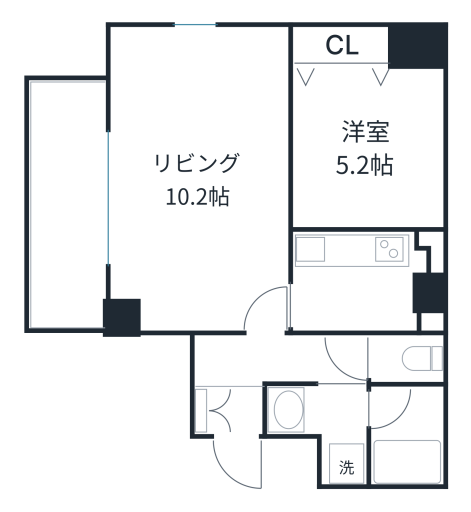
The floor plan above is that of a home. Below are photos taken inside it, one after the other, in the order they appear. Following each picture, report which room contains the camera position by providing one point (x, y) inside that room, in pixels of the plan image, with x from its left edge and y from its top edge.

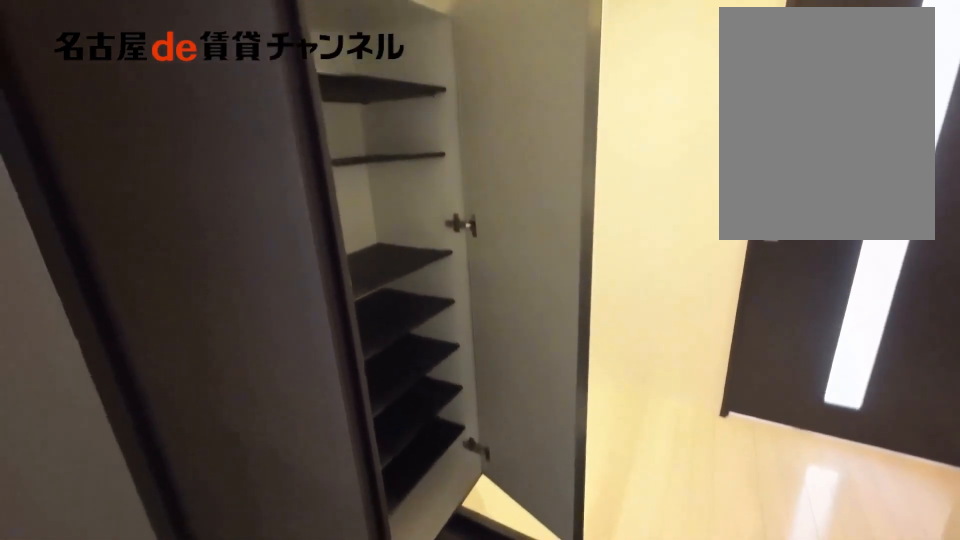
(224, 410)
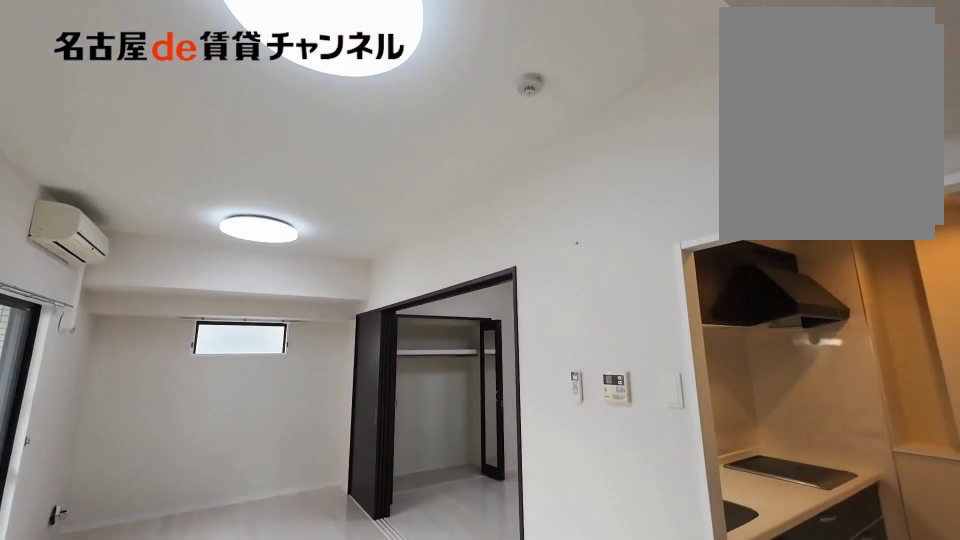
(200, 180)
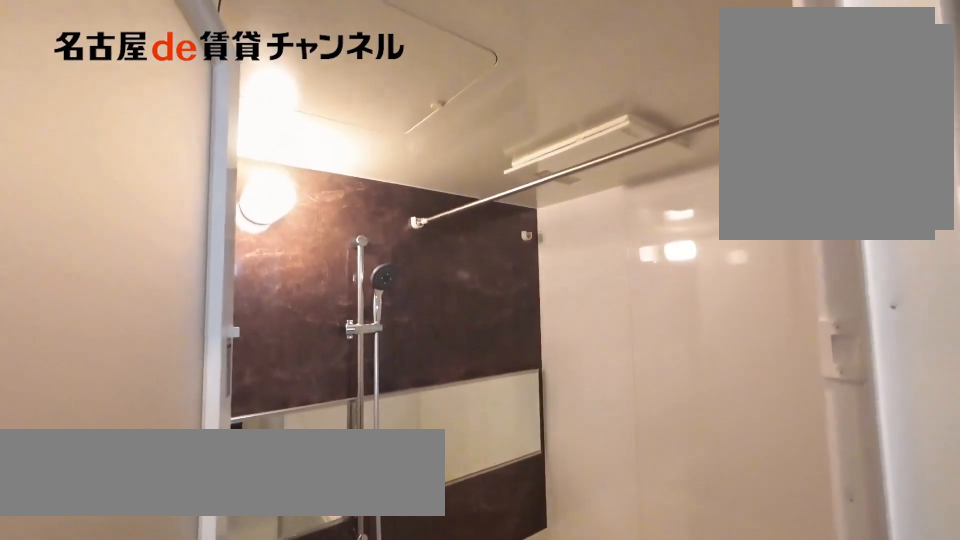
(405, 435)
